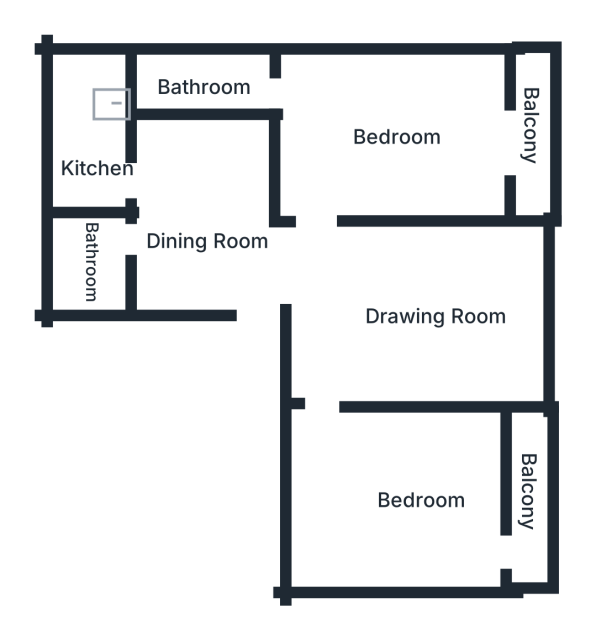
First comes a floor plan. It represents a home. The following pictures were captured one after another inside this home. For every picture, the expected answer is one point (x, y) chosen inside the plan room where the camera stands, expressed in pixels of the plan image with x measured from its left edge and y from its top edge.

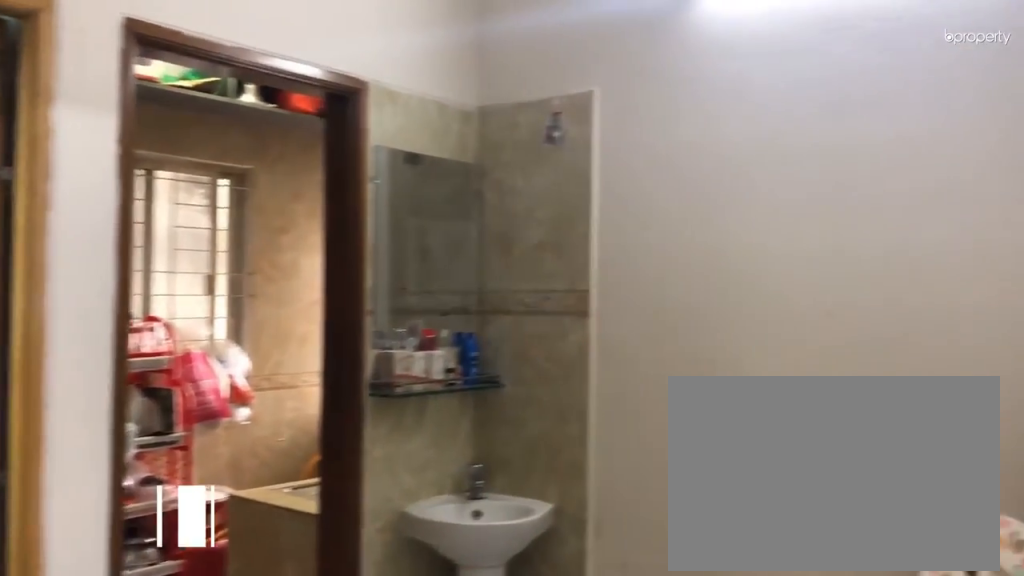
(209, 247)
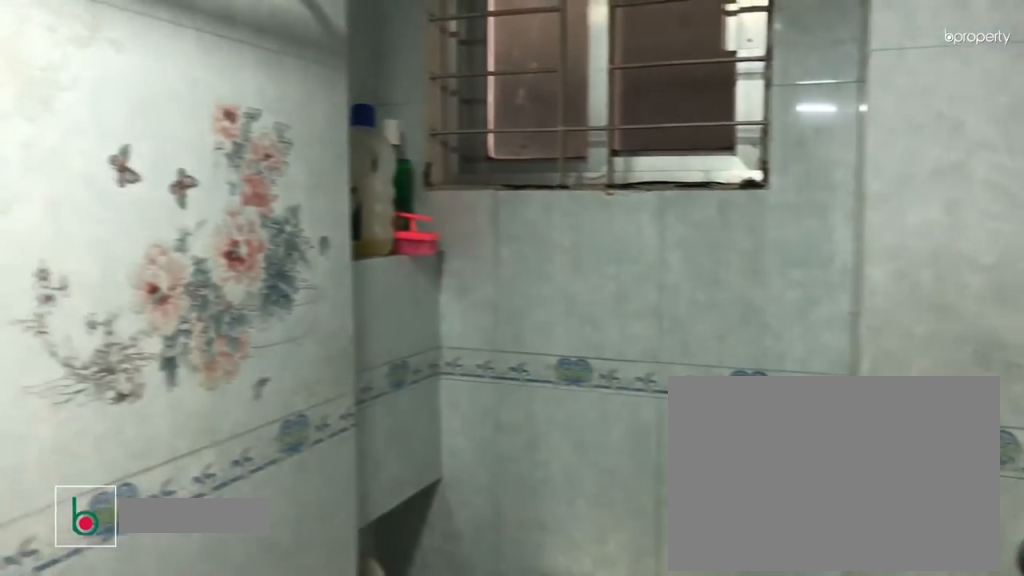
(92, 259)
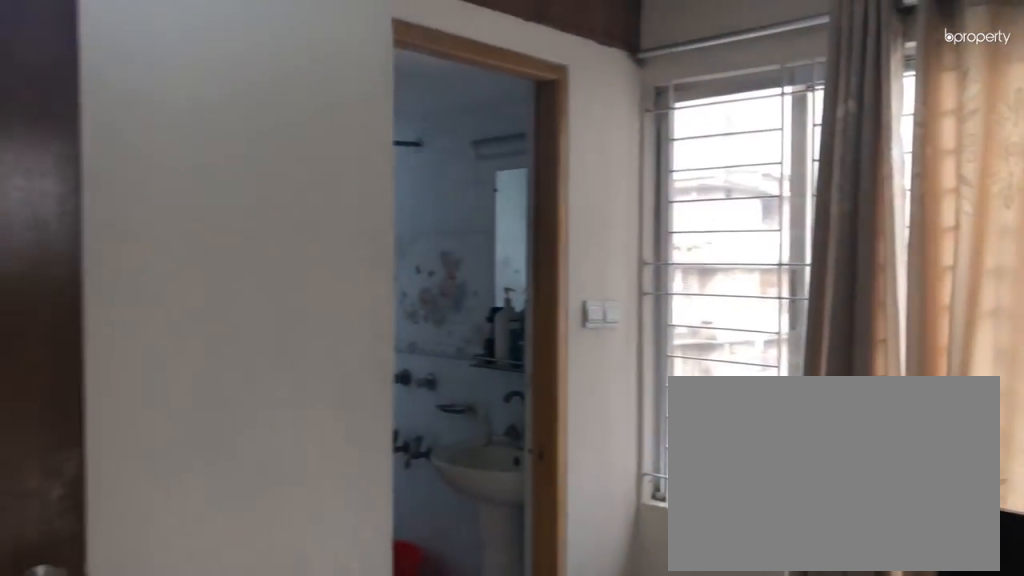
(402, 142)
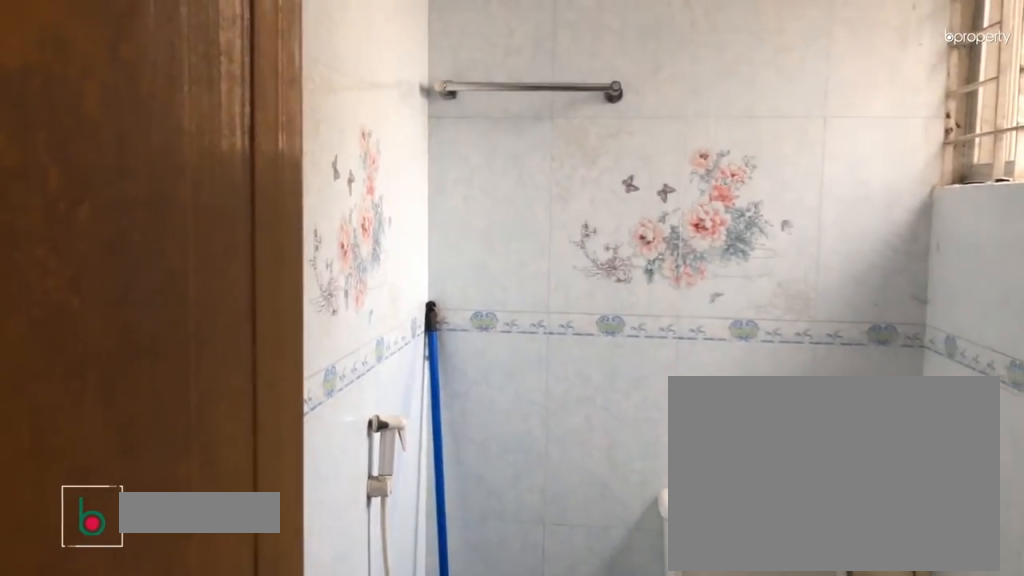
(197, 86)
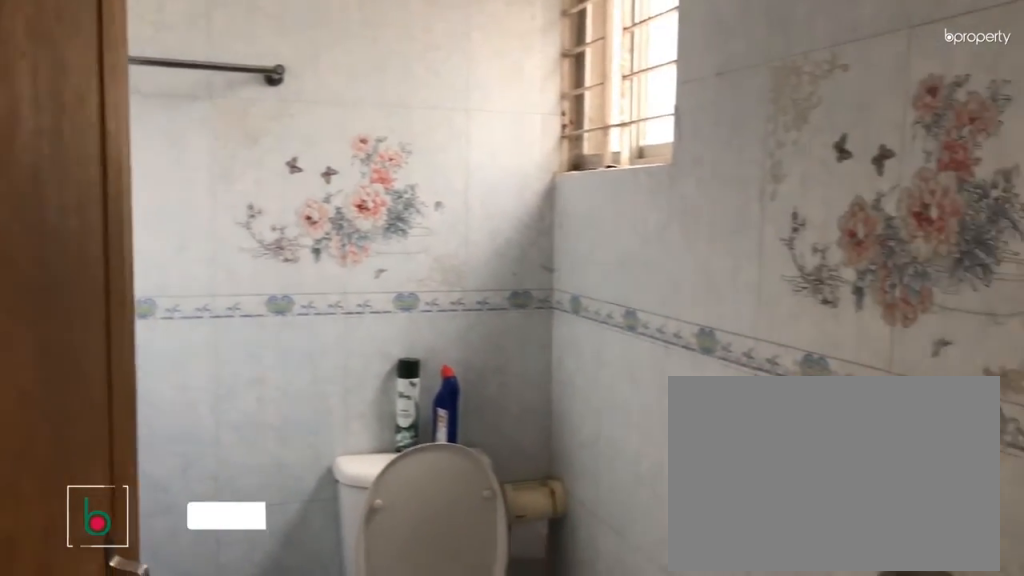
(197, 86)
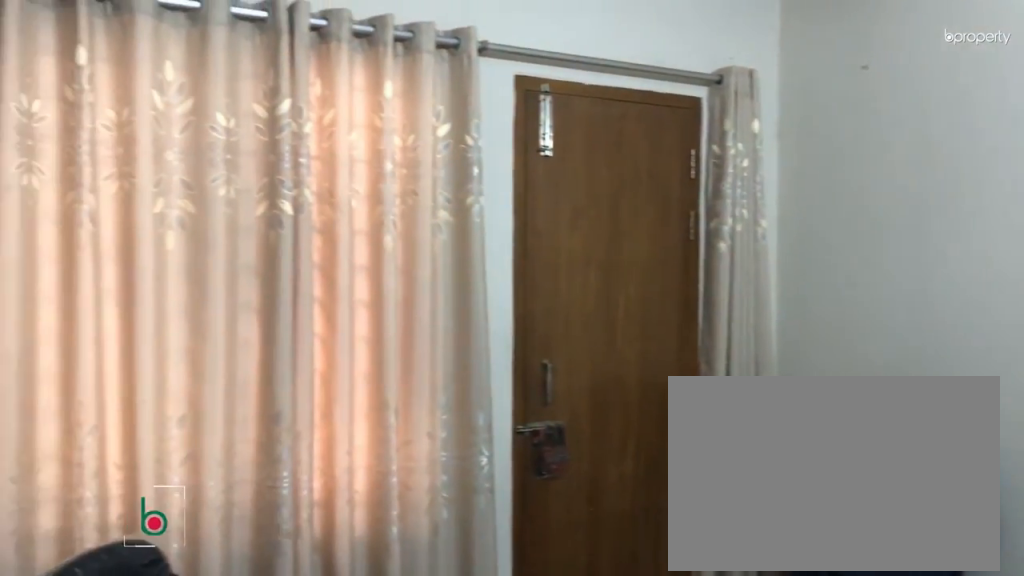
(423, 502)
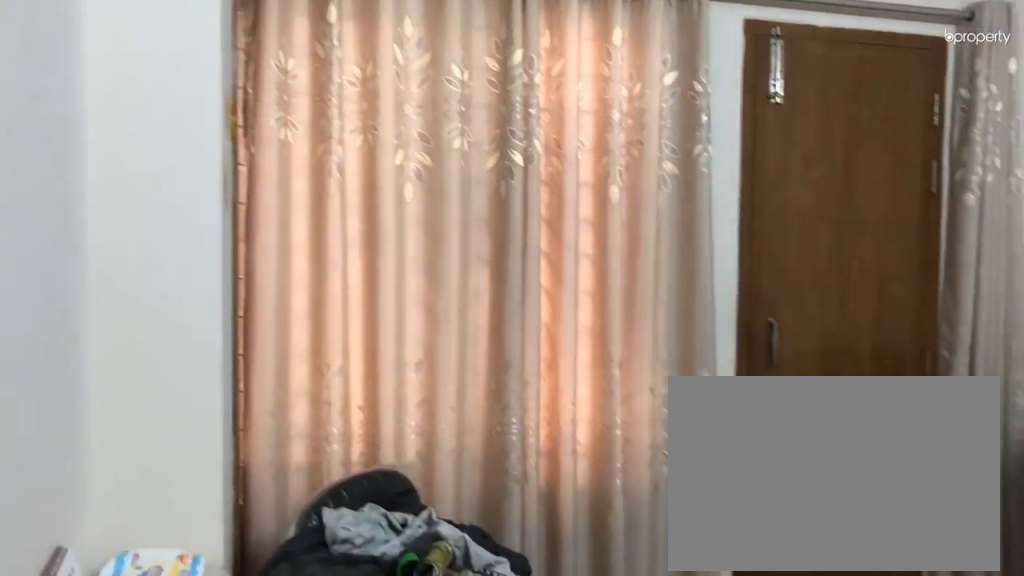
(424, 502)
